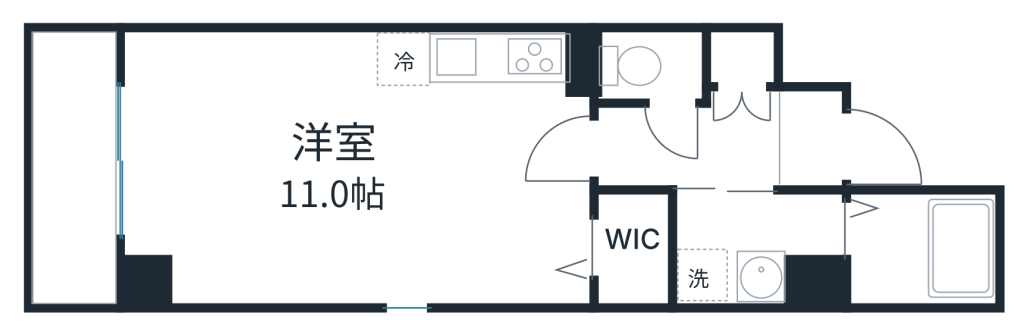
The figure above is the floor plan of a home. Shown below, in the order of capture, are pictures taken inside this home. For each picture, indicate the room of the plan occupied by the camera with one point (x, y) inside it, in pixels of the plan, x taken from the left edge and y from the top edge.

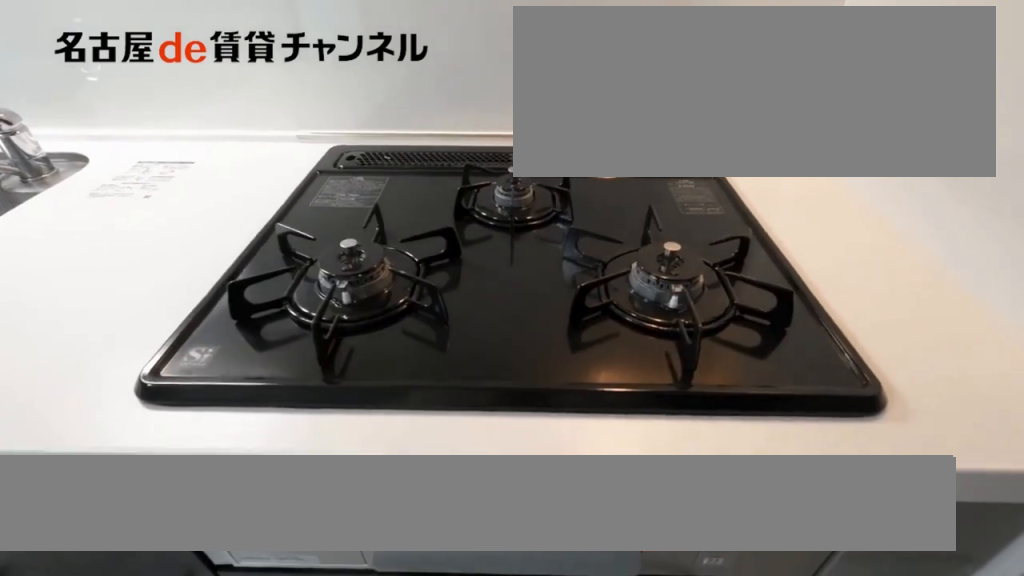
(487, 71)
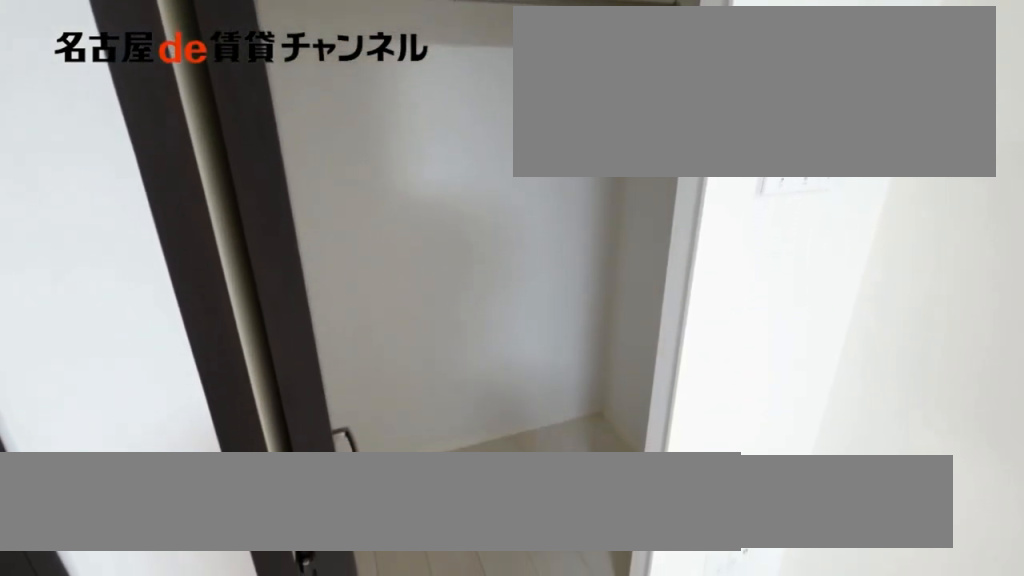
(634, 247)
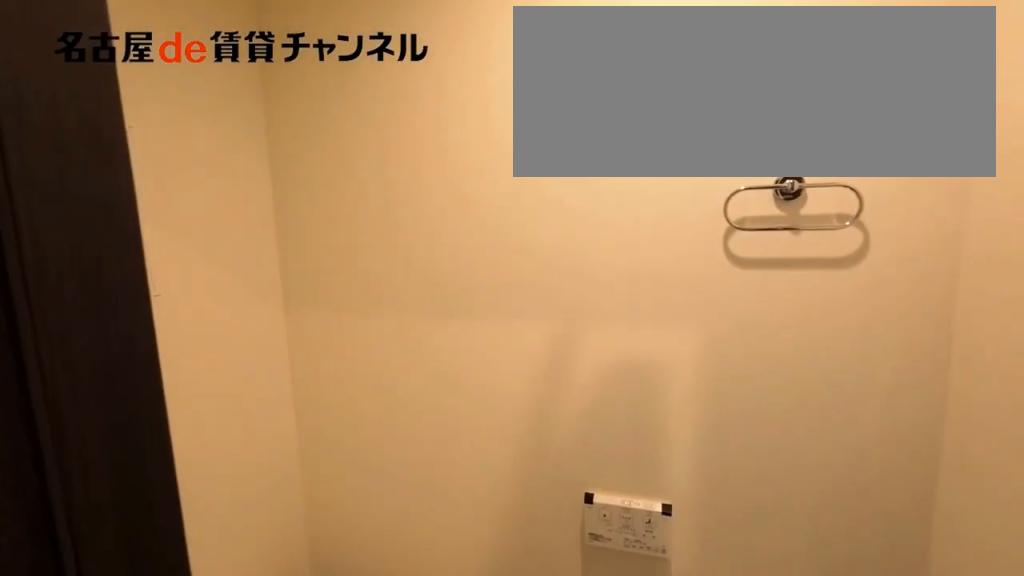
(654, 69)
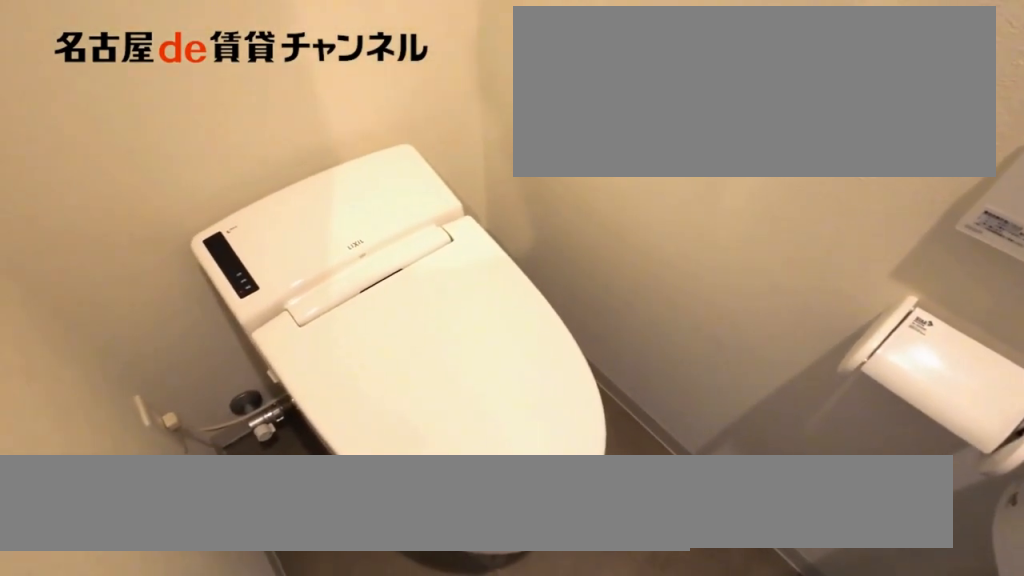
(654, 69)
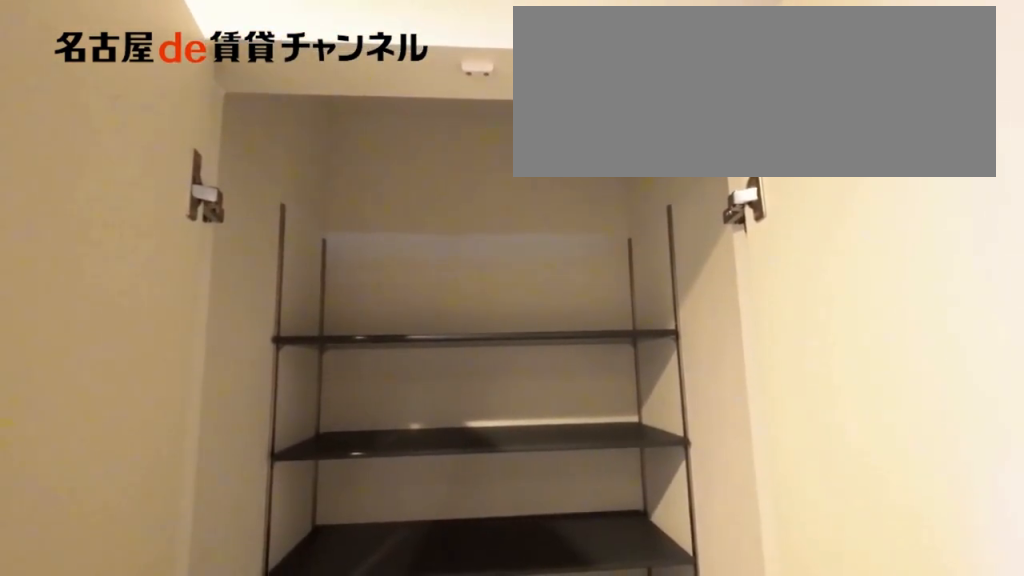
(740, 60)
